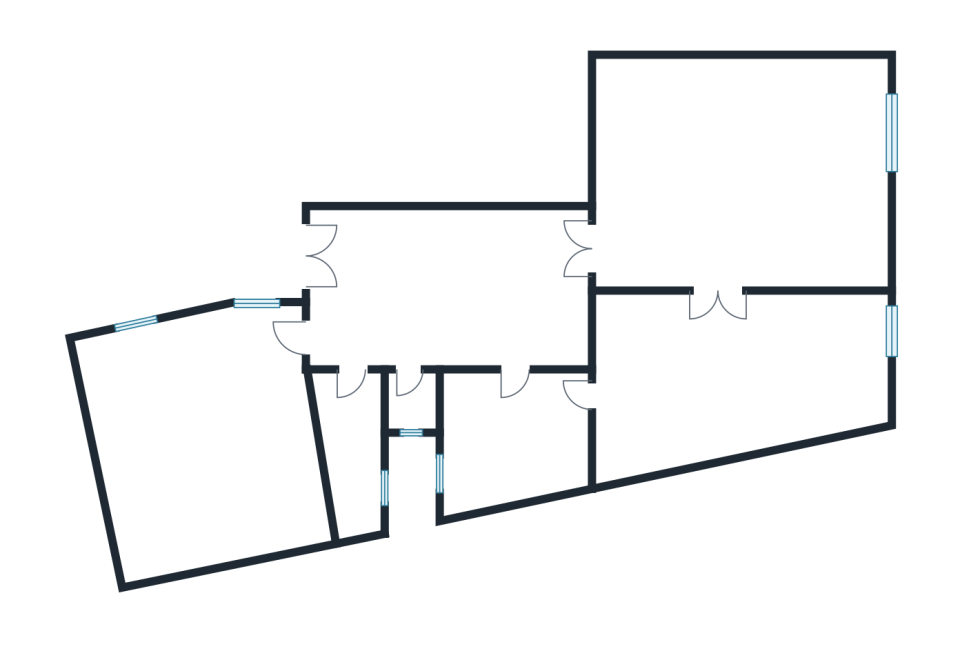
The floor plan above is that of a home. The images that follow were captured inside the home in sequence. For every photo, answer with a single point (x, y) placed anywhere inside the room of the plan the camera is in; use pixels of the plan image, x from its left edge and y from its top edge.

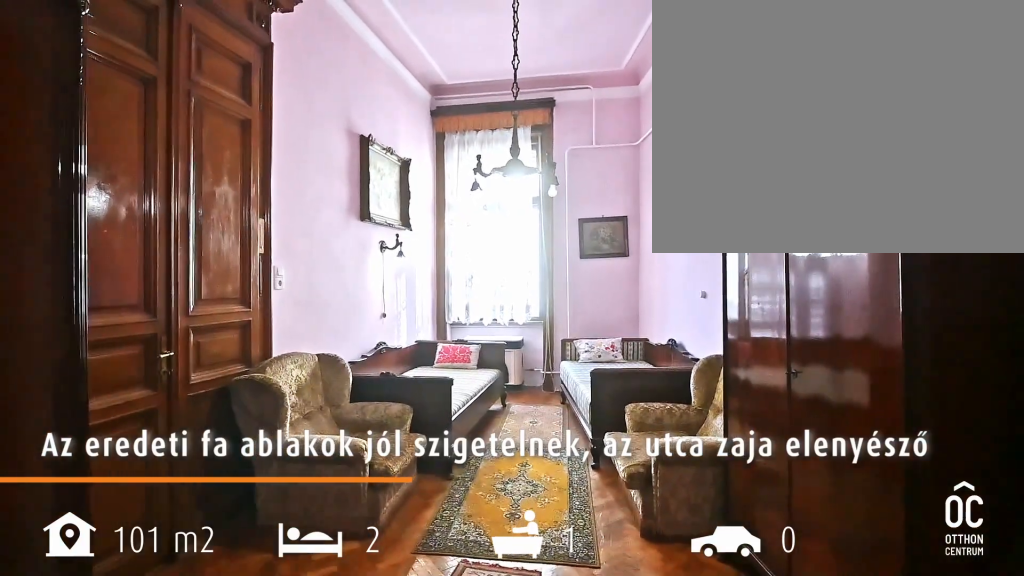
(733, 370)
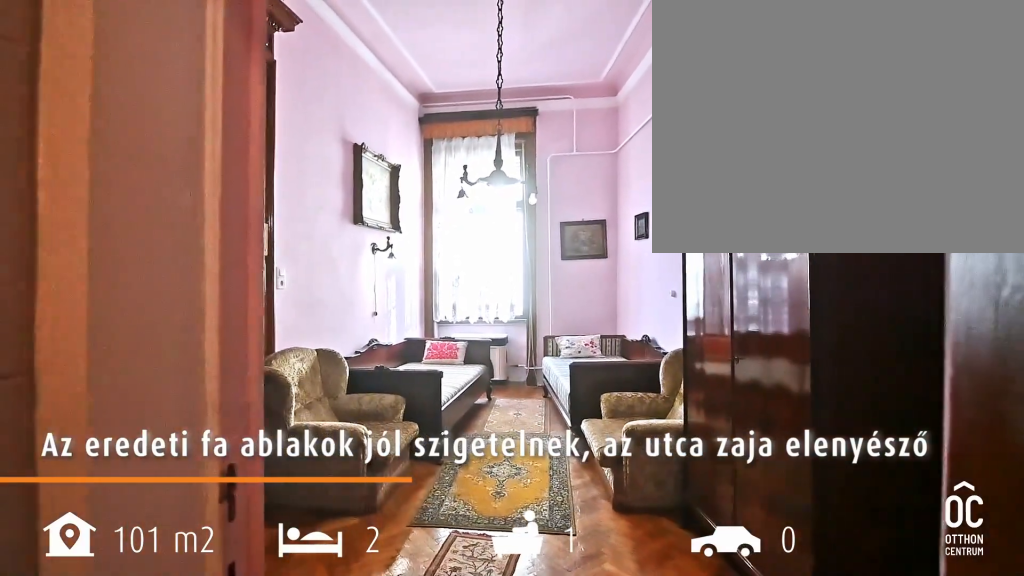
(733, 370)
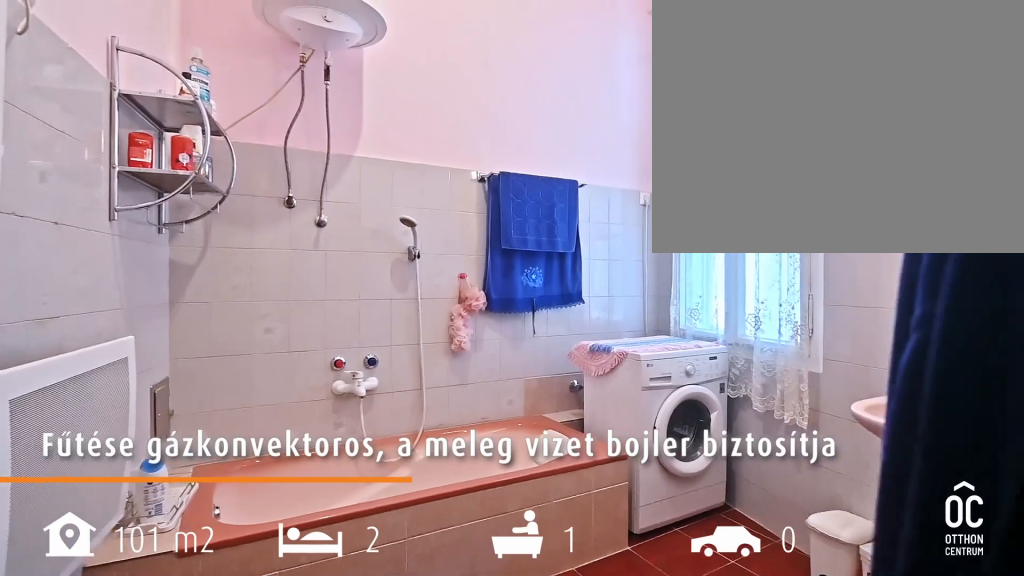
(507, 433)
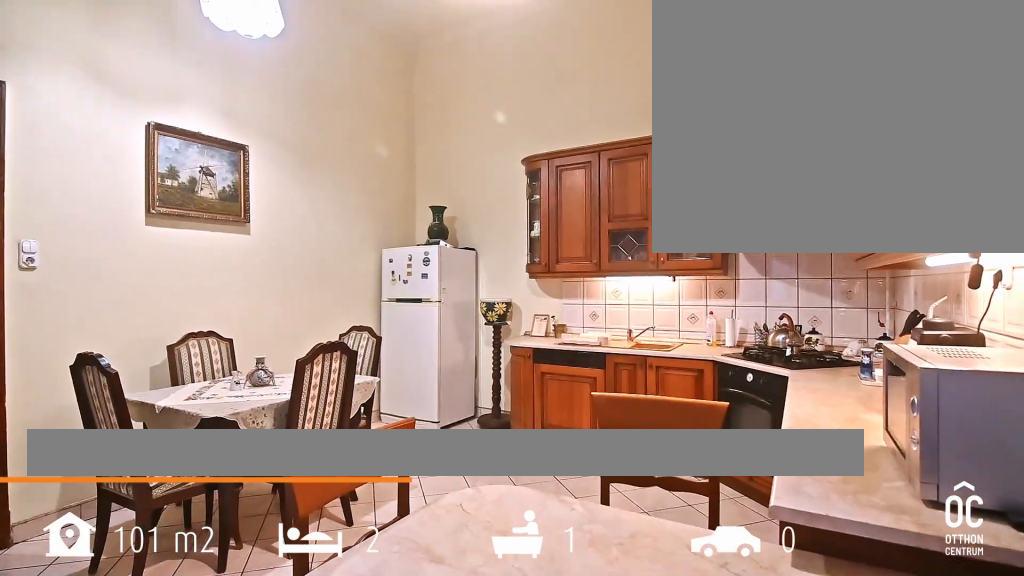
(205, 442)
